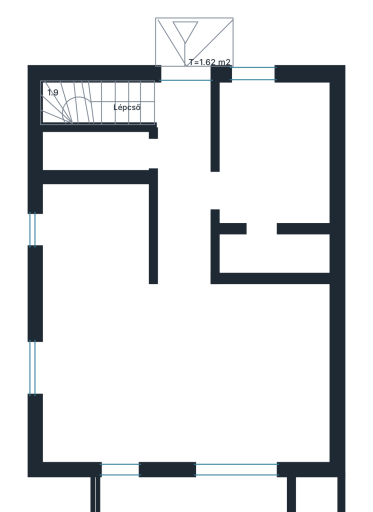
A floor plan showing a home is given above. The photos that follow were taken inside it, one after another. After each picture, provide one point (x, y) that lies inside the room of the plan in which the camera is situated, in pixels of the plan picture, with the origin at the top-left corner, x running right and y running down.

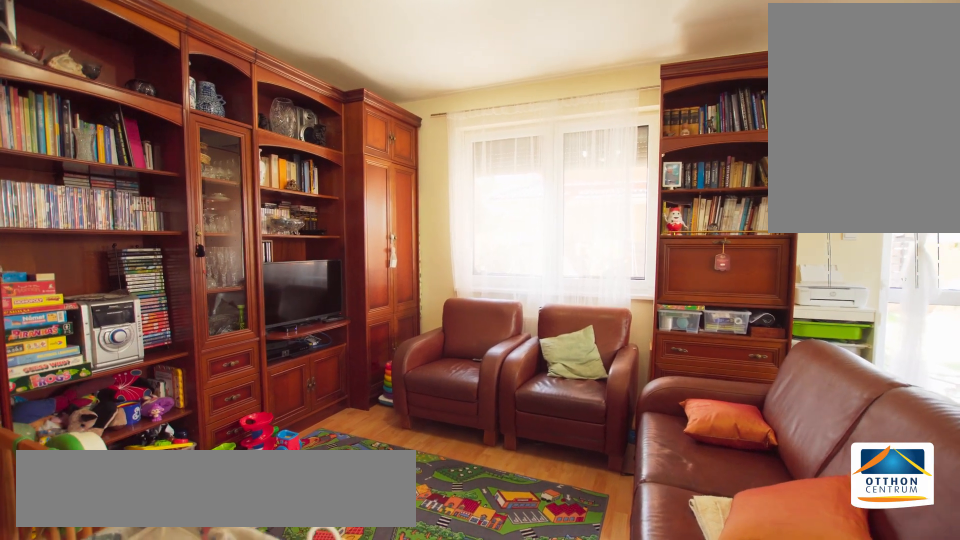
(182, 375)
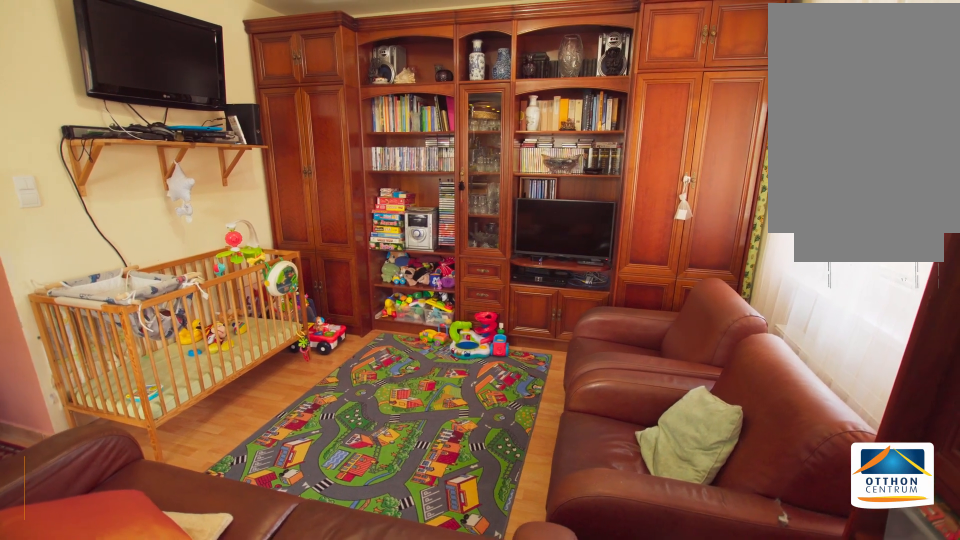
(182, 375)
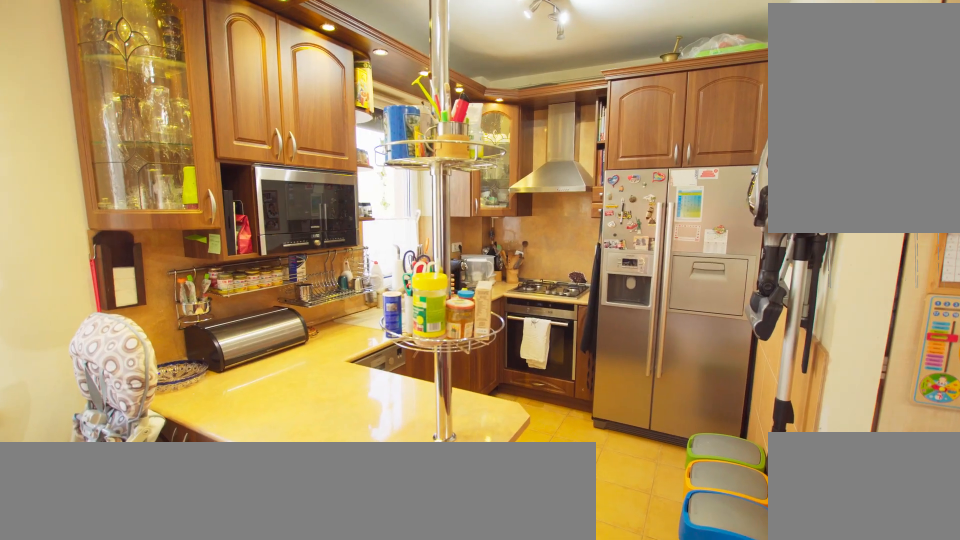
(97, 231)
